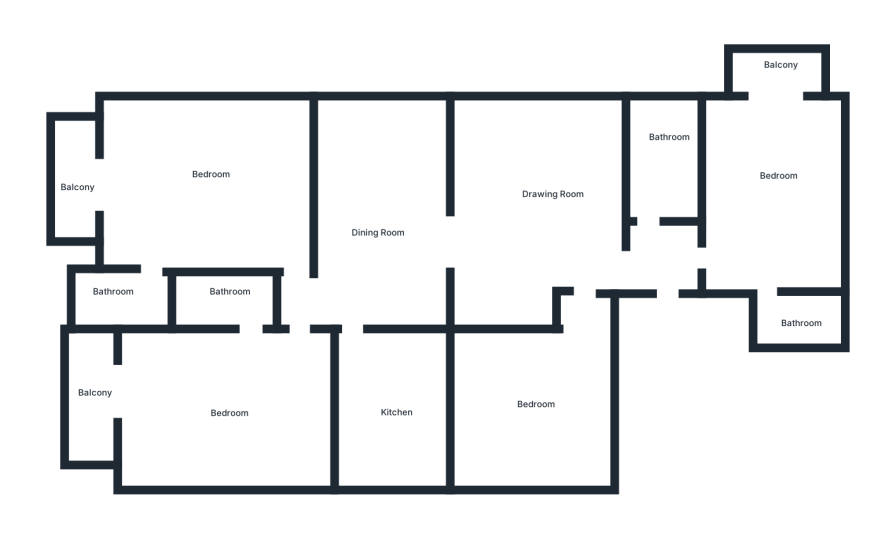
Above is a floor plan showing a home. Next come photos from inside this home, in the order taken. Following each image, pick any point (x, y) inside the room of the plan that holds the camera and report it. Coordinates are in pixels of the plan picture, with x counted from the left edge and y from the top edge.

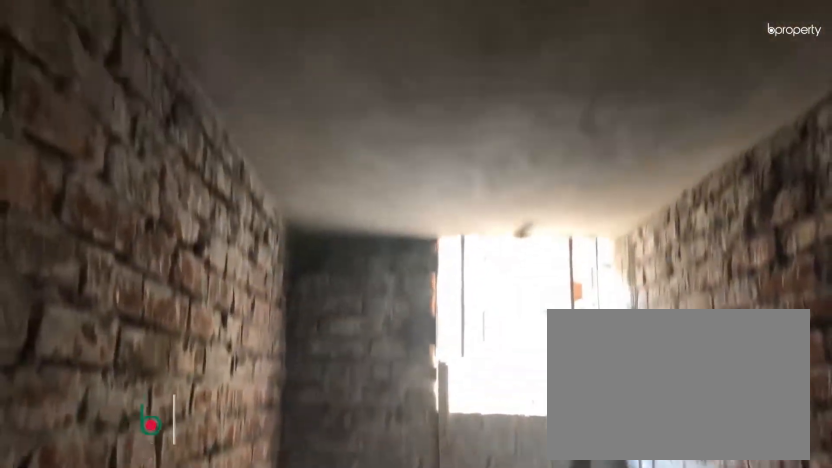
(657, 164)
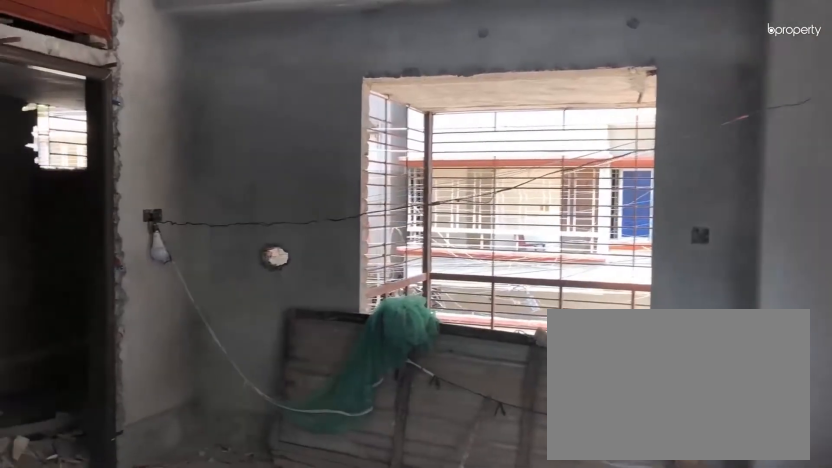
(199, 194)
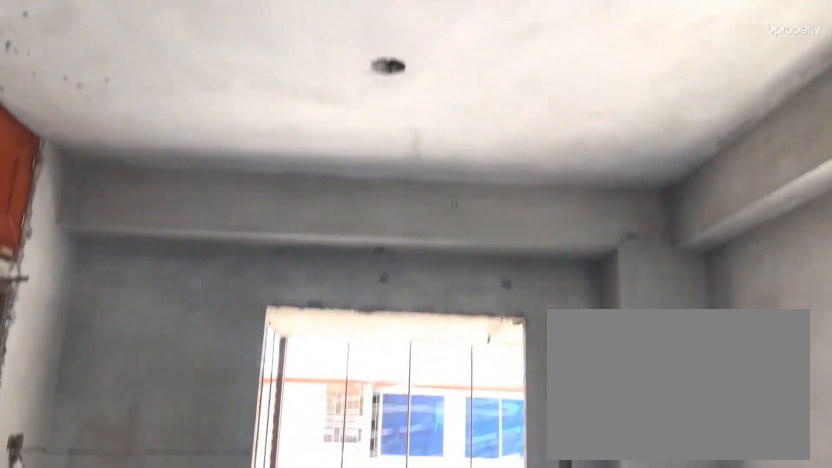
(199, 194)
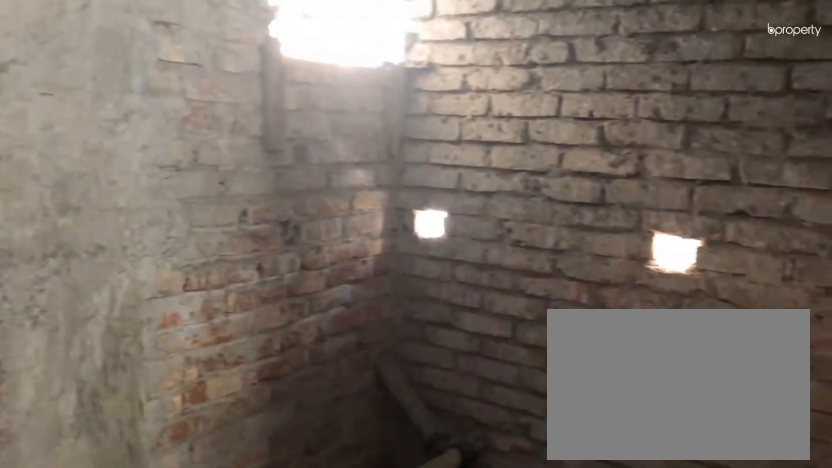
(137, 304)
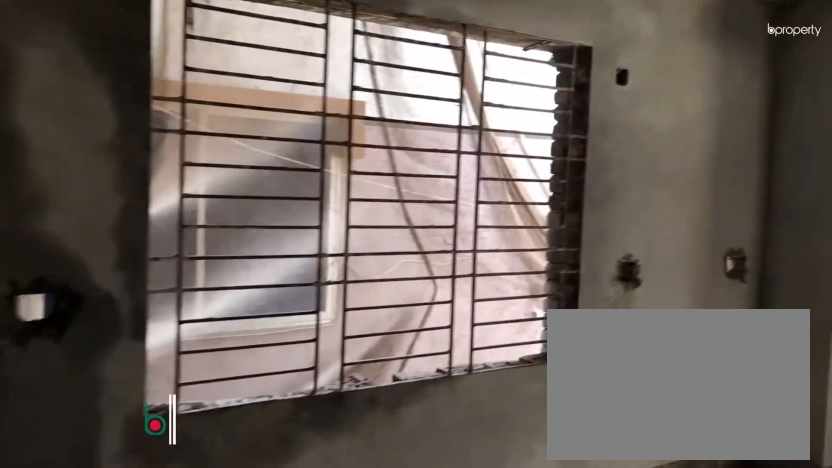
(206, 417)
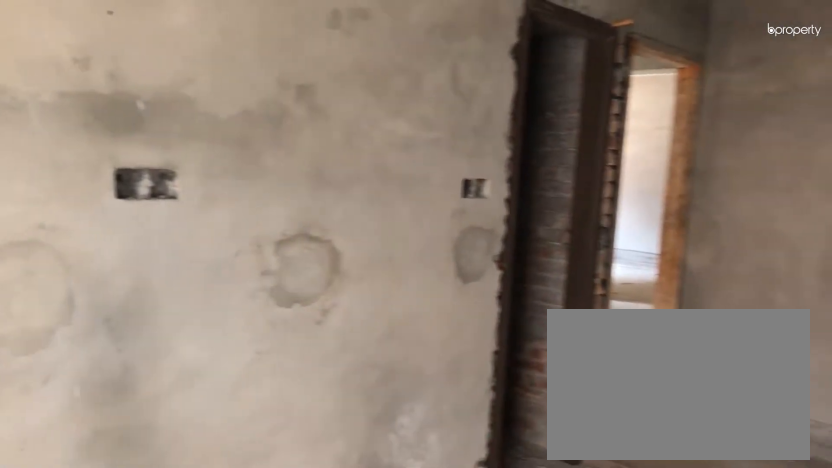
(206, 417)
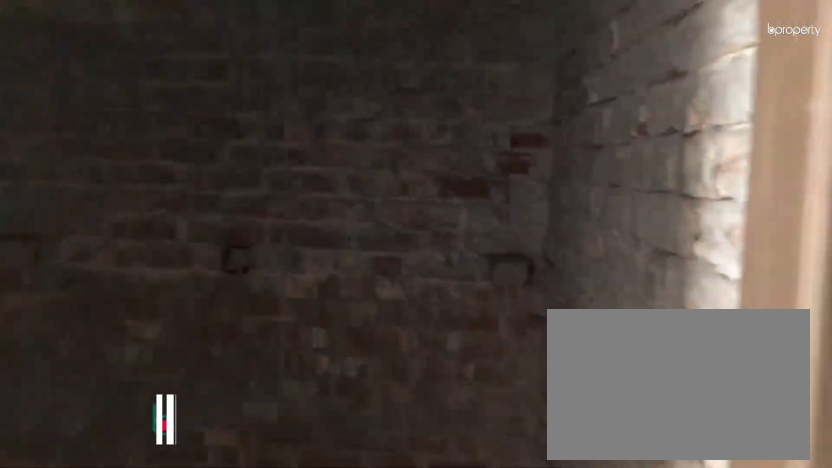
(230, 302)
